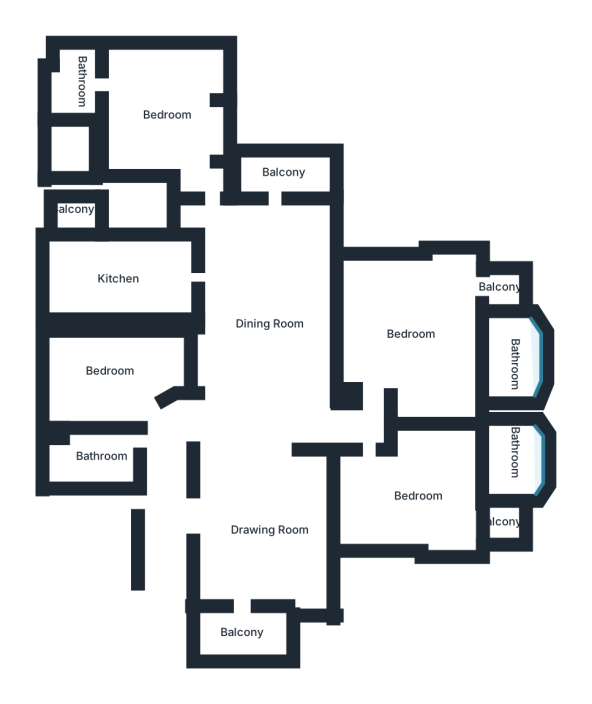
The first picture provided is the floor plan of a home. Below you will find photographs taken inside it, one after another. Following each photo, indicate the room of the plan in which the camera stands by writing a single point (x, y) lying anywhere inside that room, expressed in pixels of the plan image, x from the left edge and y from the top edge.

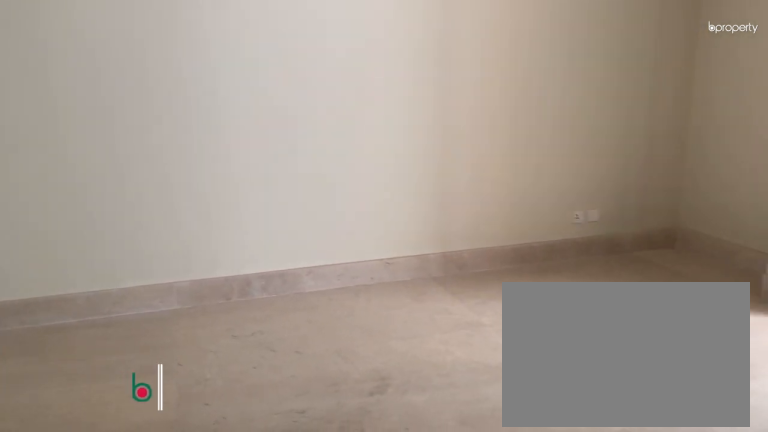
(265, 532)
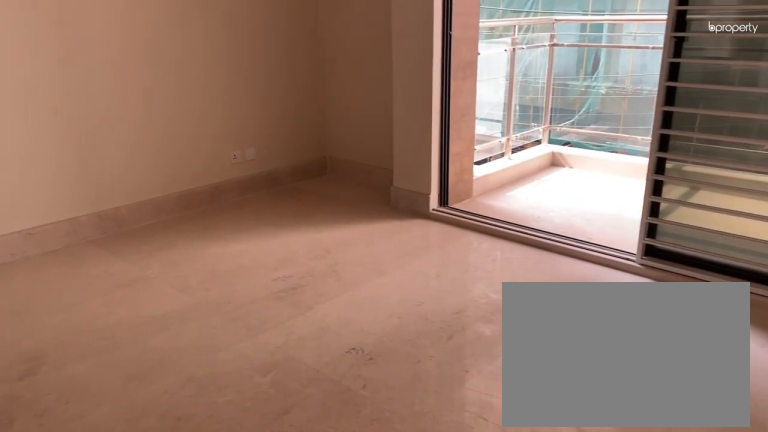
(265, 532)
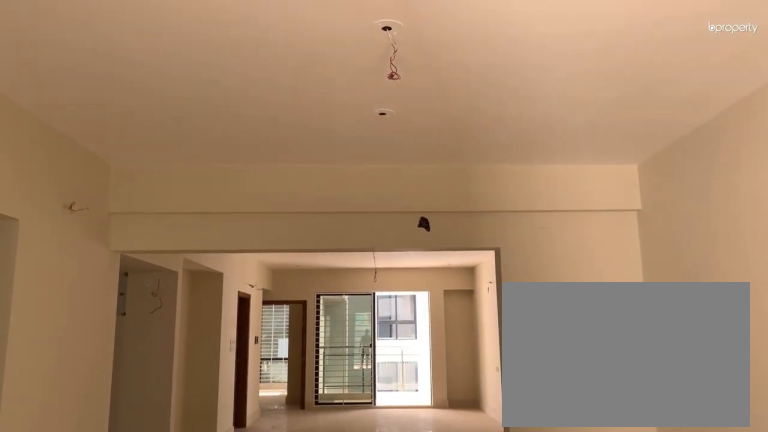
(265, 532)
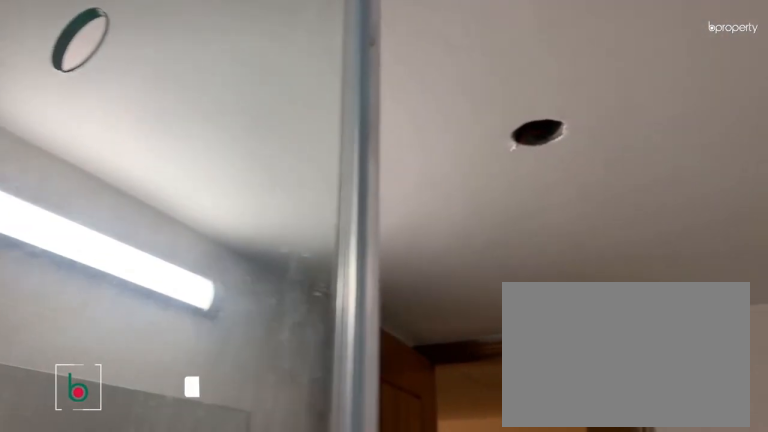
(101, 457)
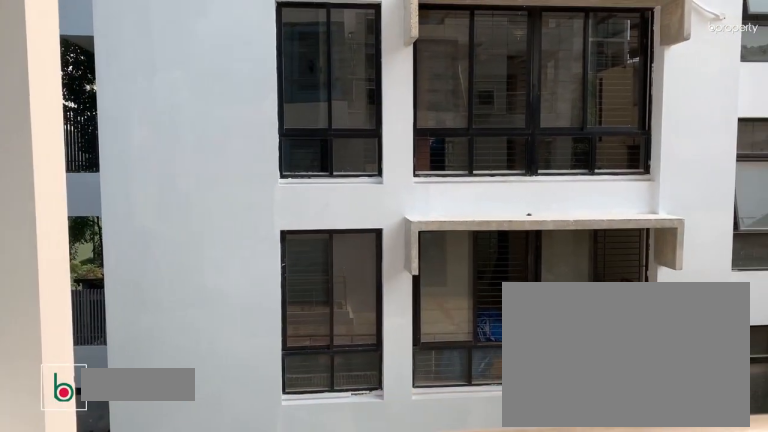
(281, 179)
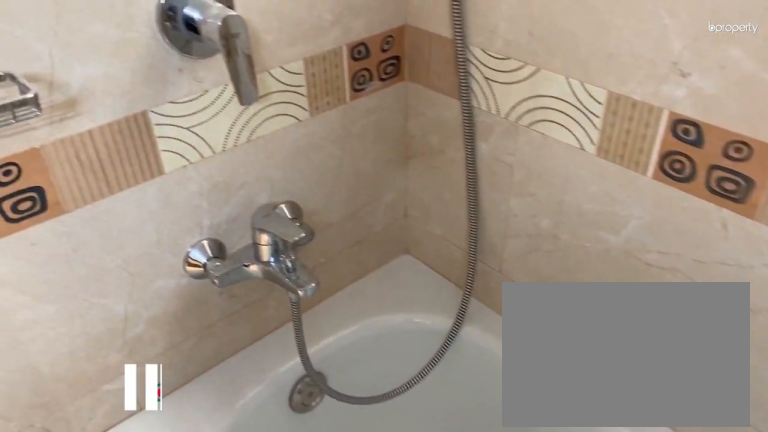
(508, 363)
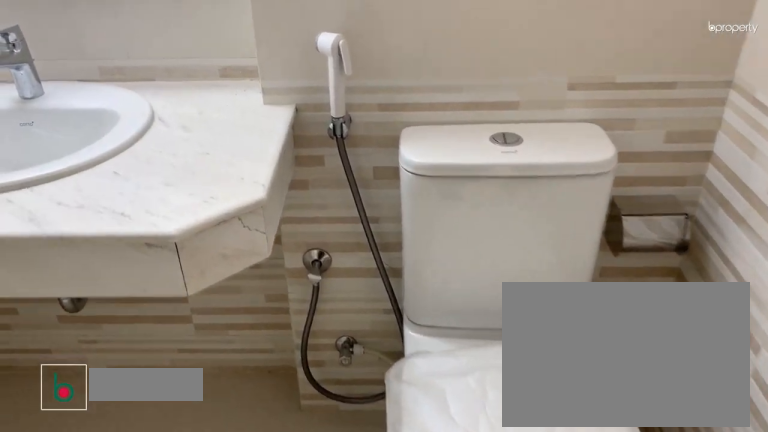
(513, 453)
